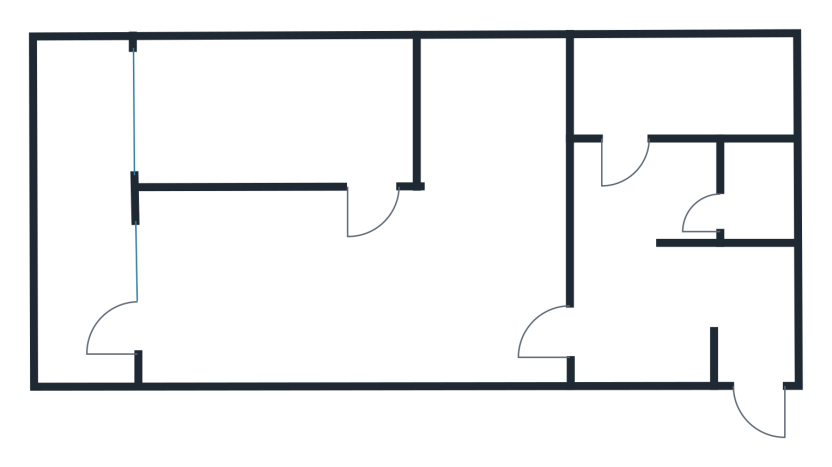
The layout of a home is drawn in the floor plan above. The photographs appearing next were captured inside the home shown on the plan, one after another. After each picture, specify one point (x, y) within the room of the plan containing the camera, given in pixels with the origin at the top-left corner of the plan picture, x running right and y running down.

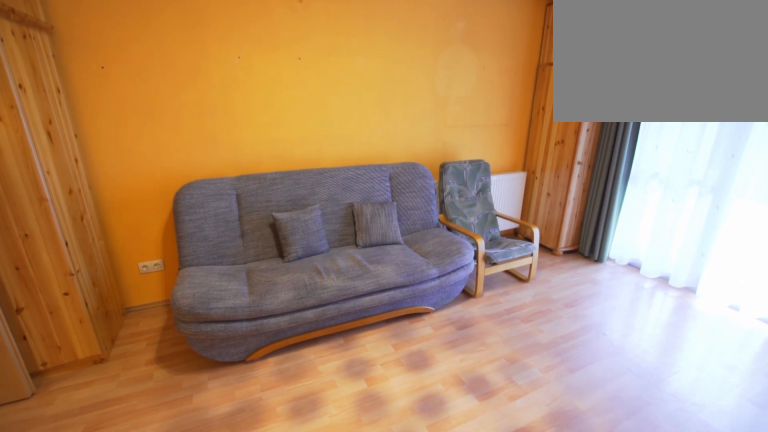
(354, 271)
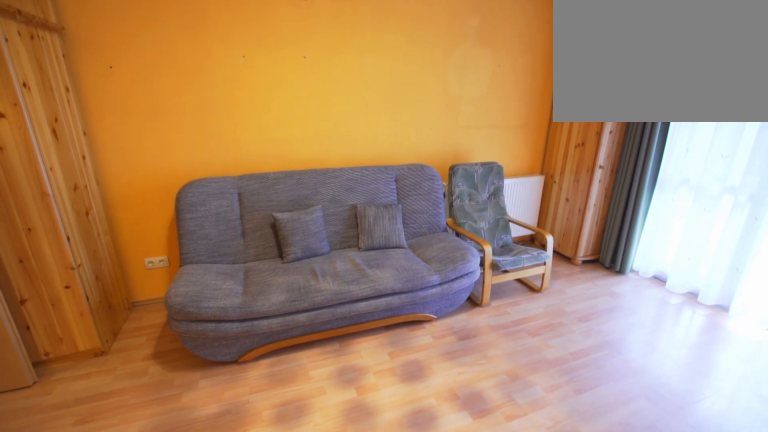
(354, 271)
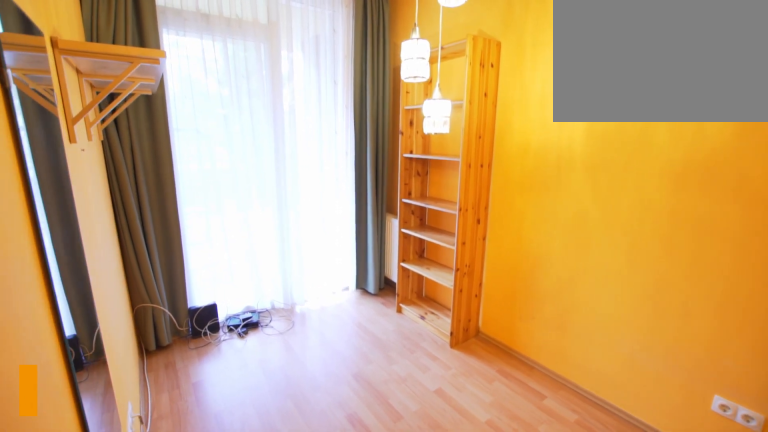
(281, 116)
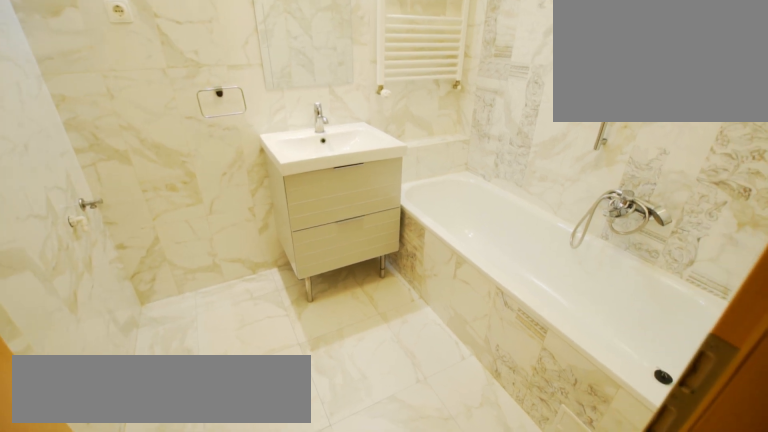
(673, 74)
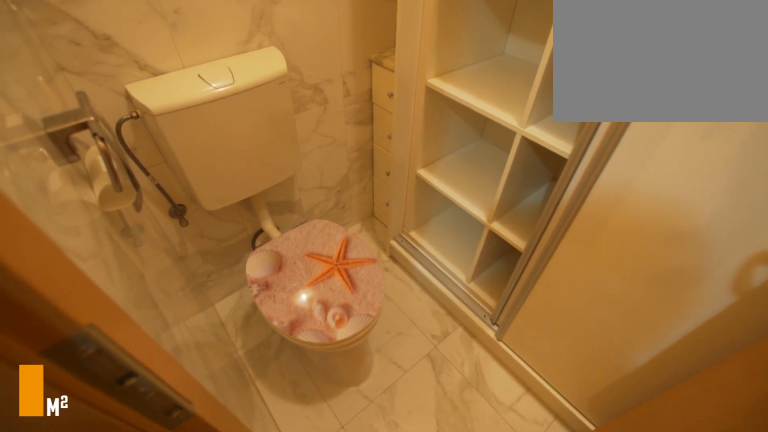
(756, 182)
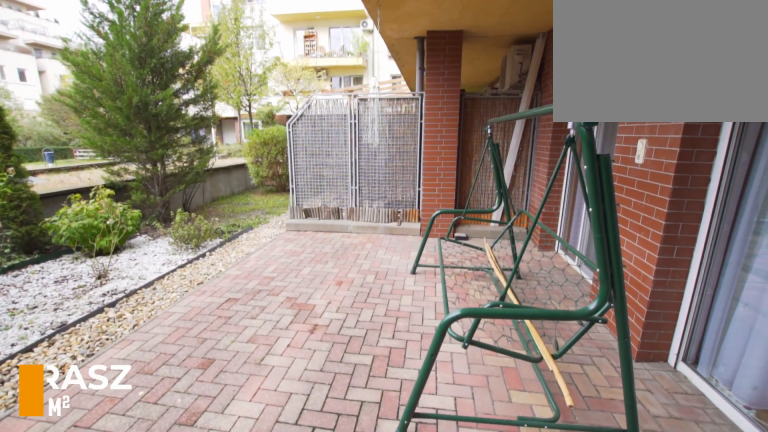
(83, 222)
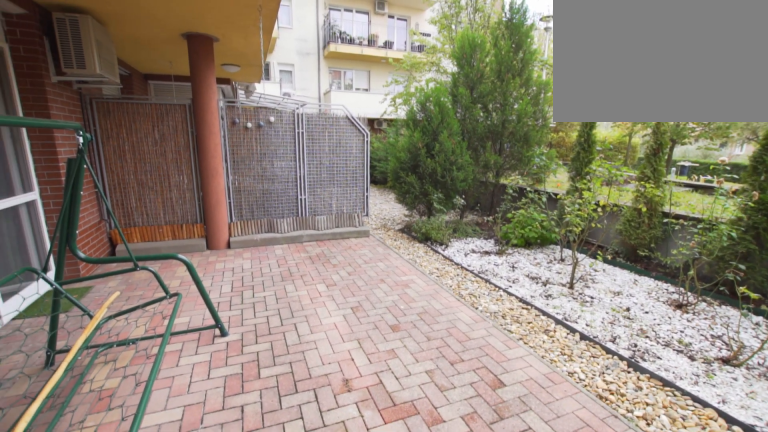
(82, 222)
